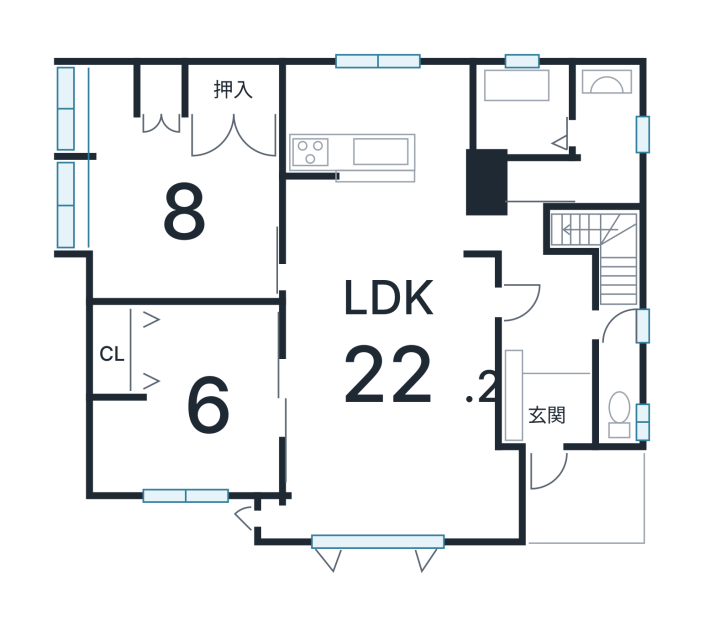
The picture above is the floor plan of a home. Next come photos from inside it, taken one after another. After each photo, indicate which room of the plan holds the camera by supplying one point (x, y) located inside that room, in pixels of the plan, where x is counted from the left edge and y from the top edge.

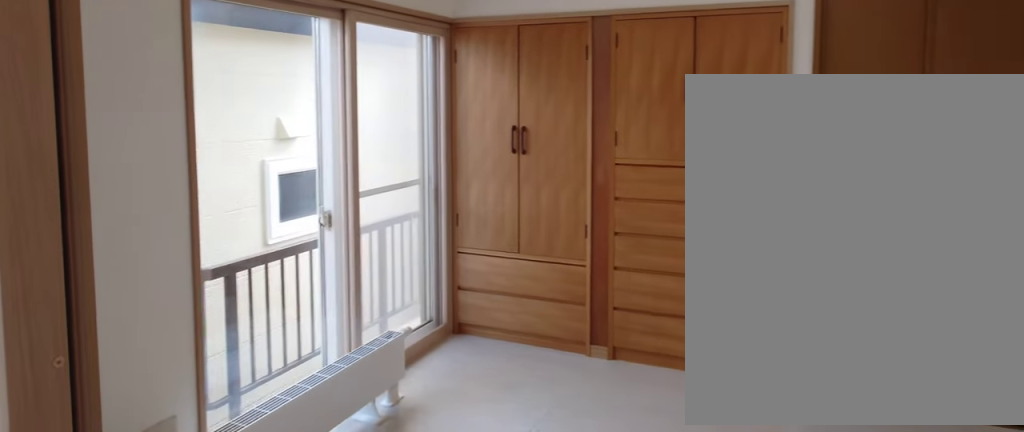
(210, 402)
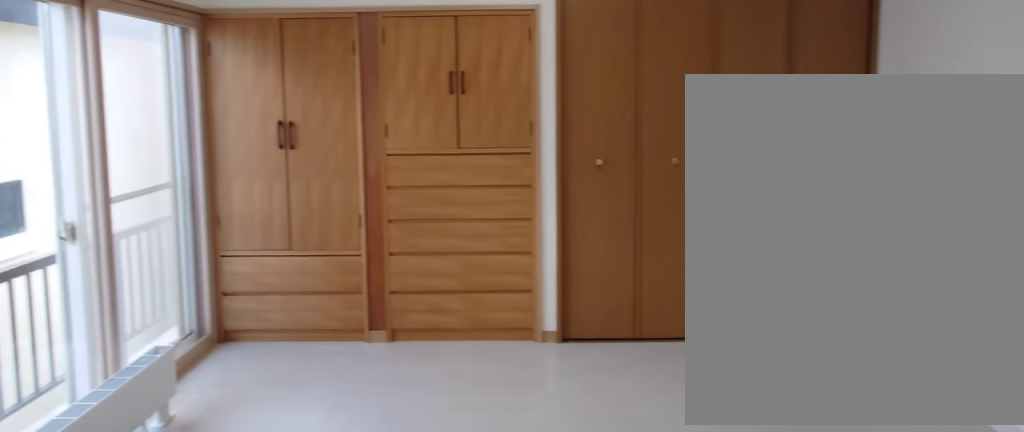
(210, 402)
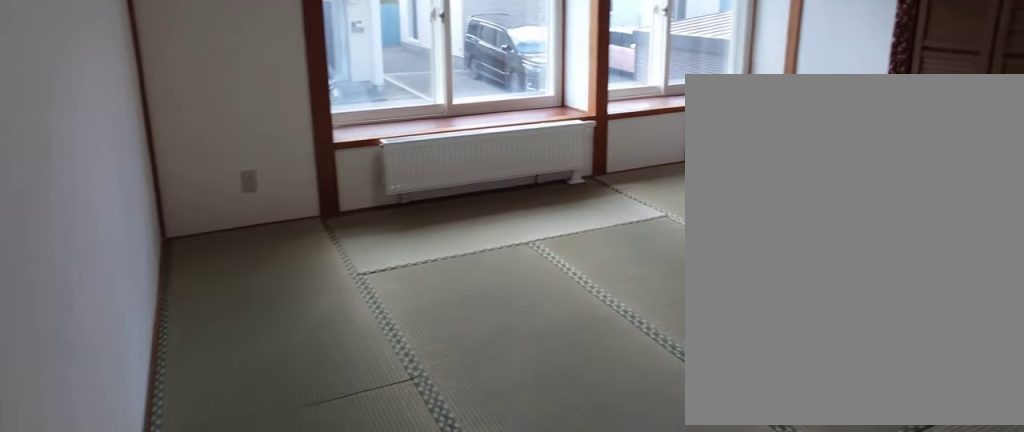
(196, 234)
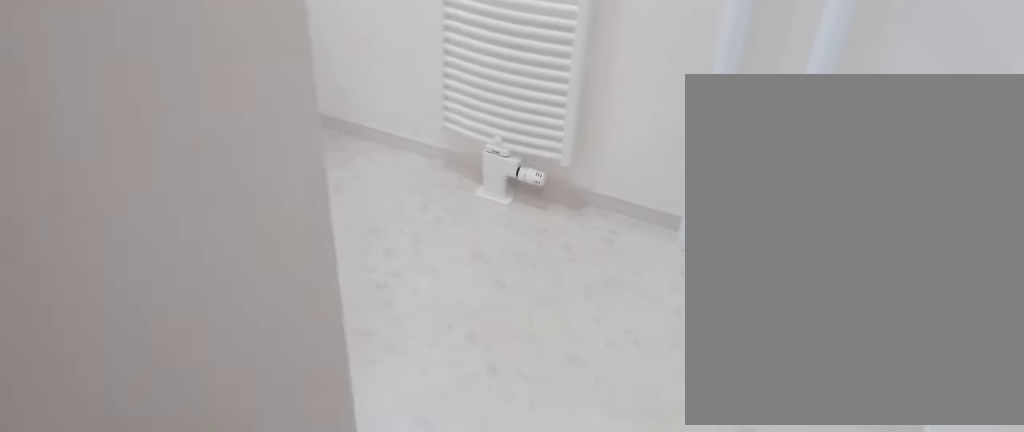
(607, 154)
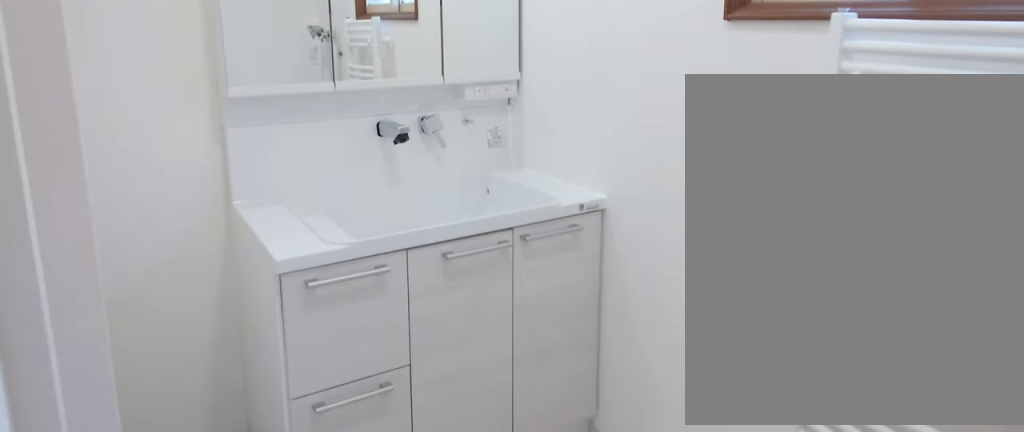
(607, 154)
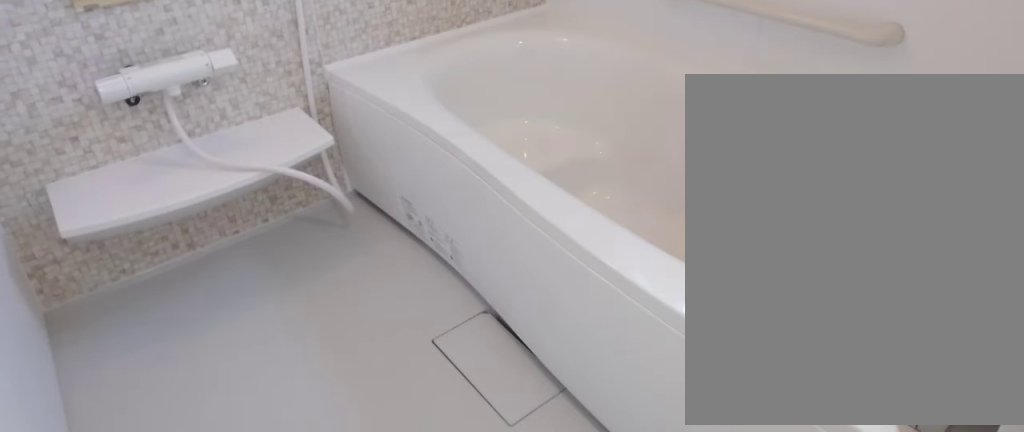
(517, 125)
